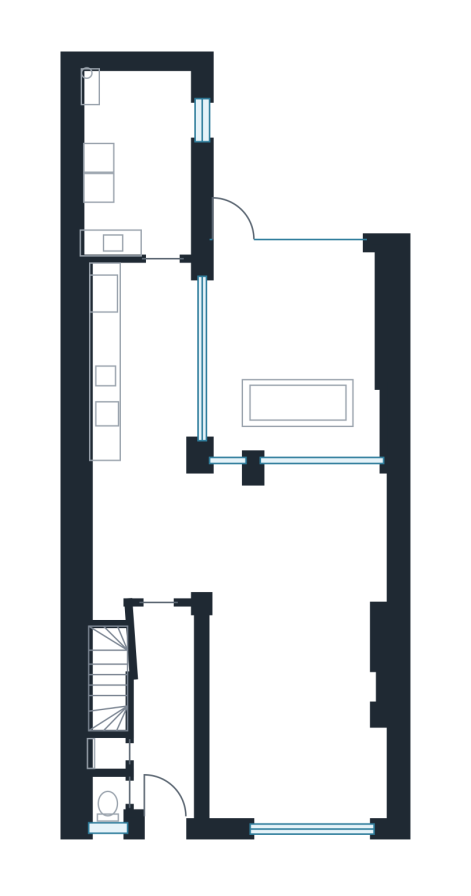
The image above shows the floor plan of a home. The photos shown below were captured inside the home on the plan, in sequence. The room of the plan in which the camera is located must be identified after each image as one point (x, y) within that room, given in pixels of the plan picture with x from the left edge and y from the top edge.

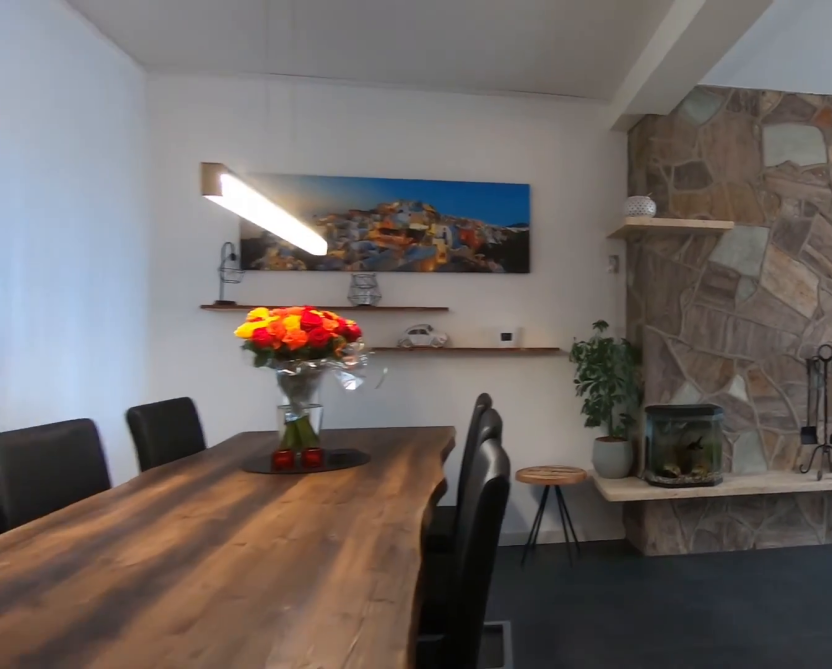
(238, 533)
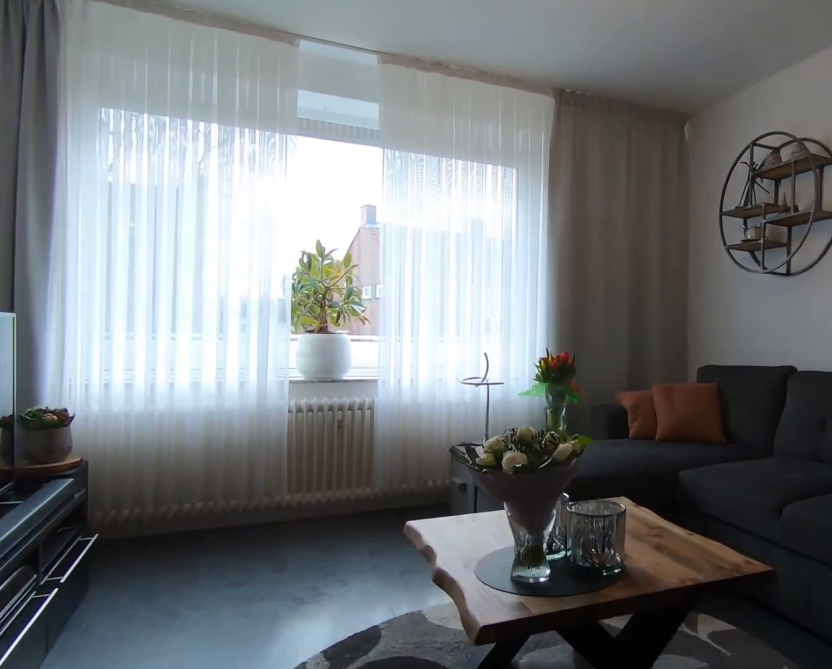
(293, 715)
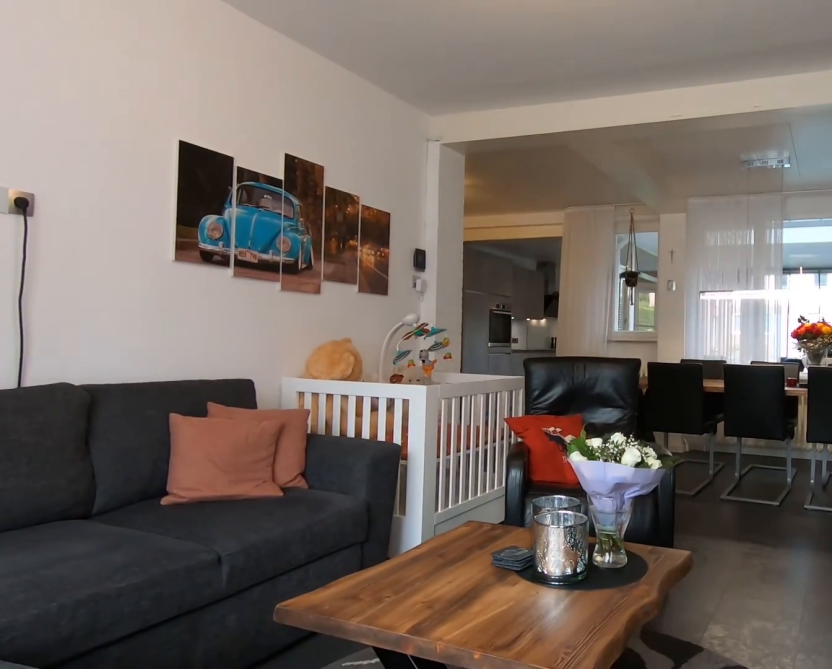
(293, 715)
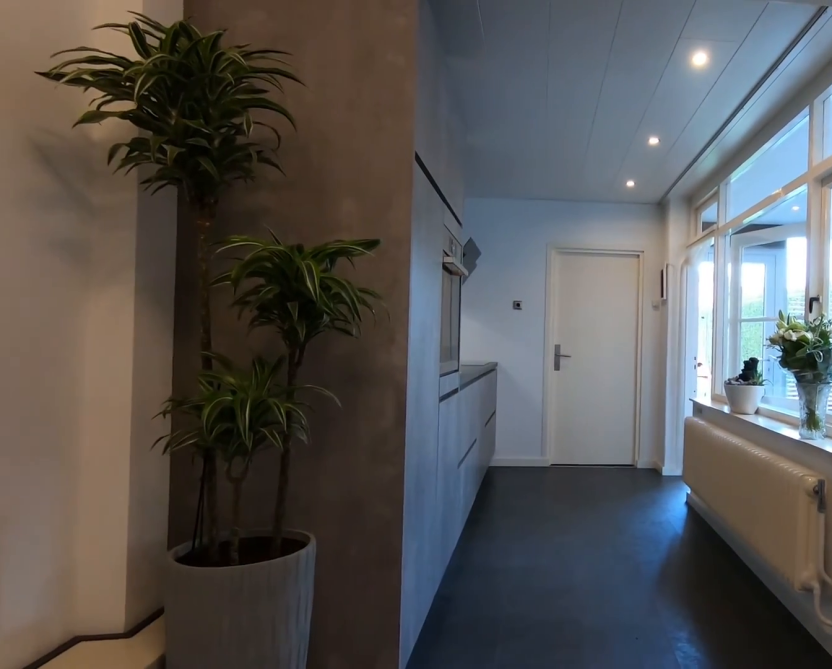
(238, 533)
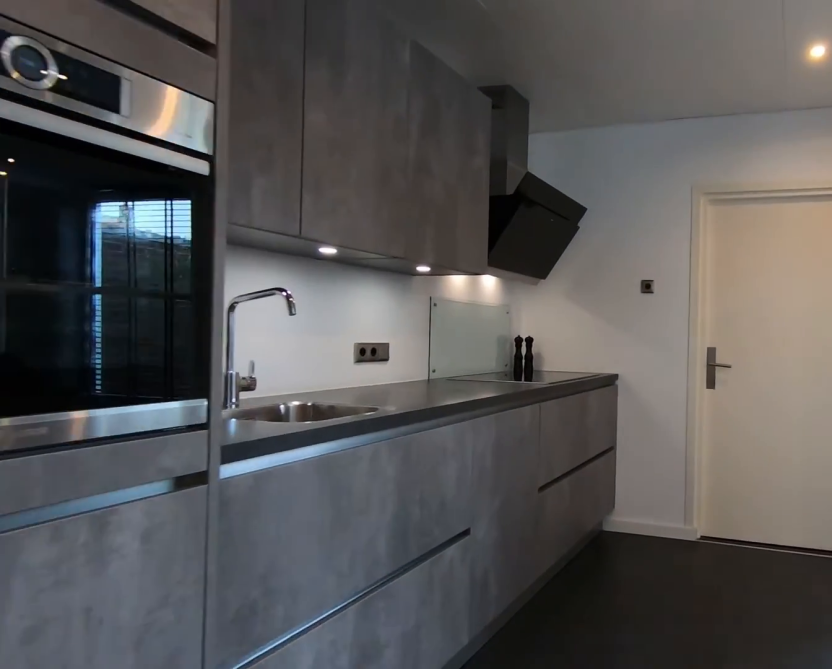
(155, 363)
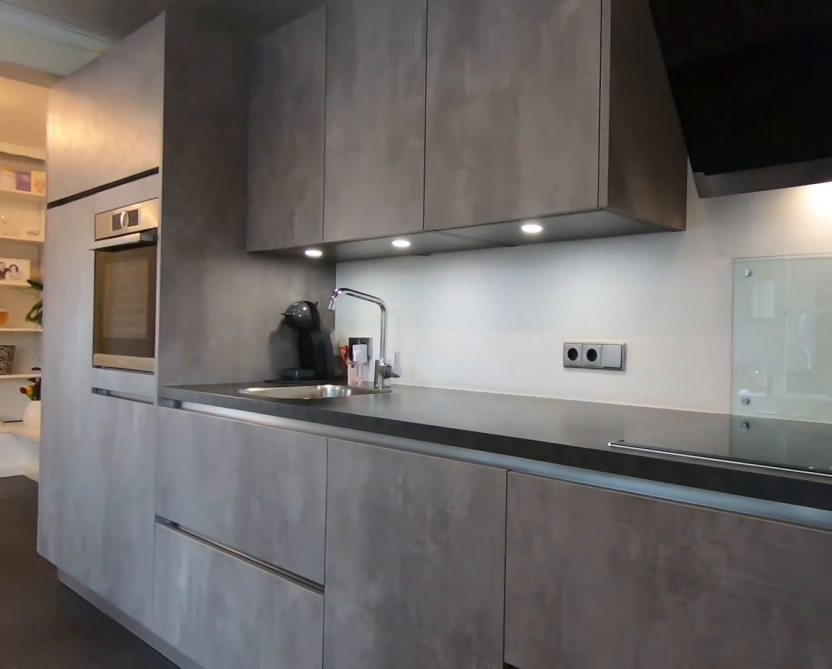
(155, 363)
